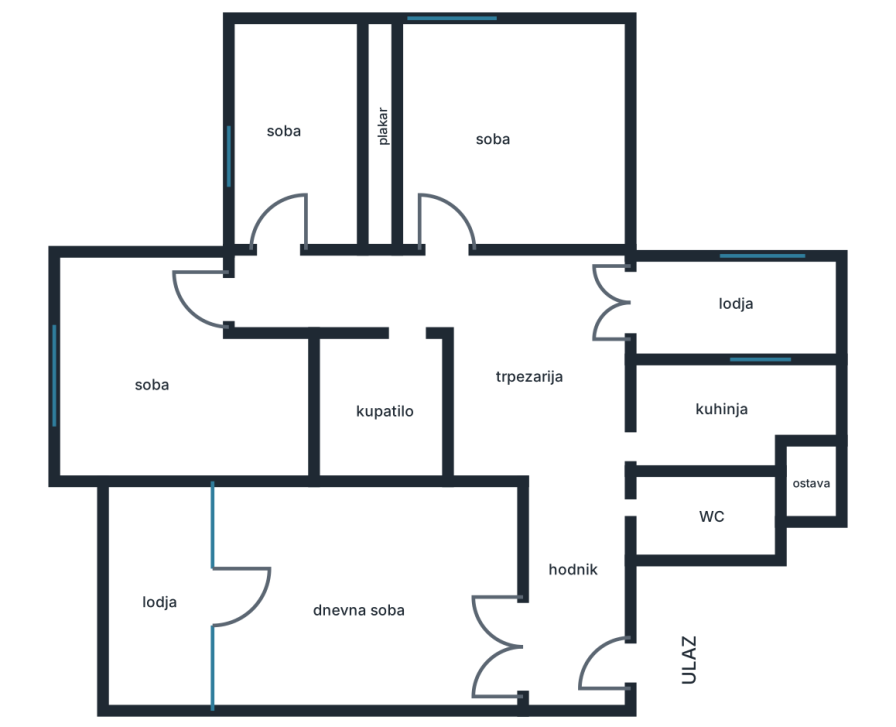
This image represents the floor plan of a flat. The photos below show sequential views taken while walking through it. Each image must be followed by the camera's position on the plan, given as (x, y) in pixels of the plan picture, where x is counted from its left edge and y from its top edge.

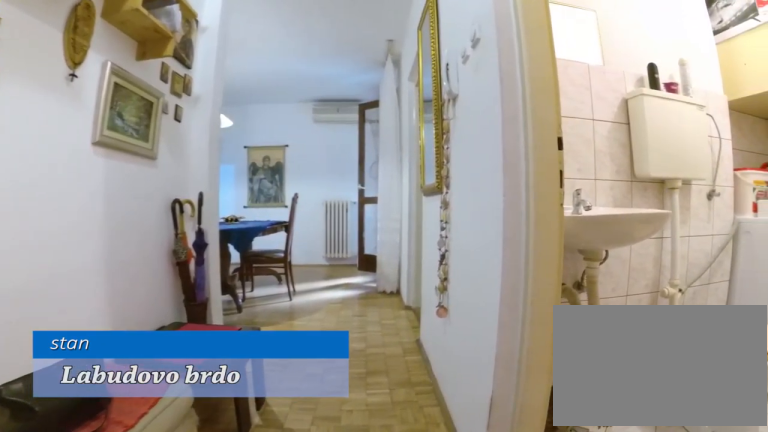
(578, 584)
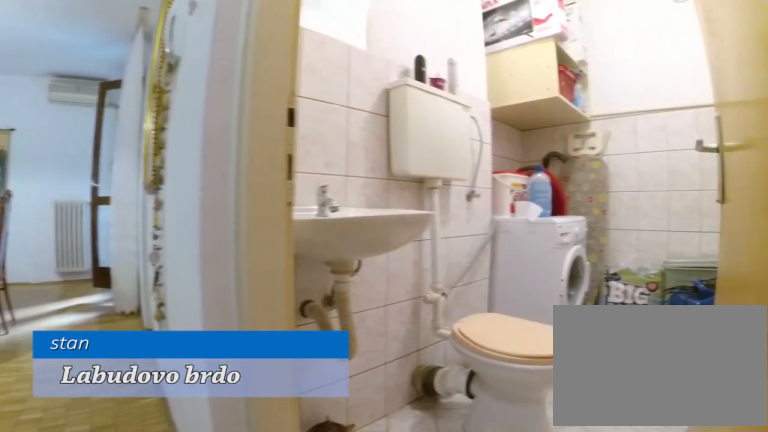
(585, 568)
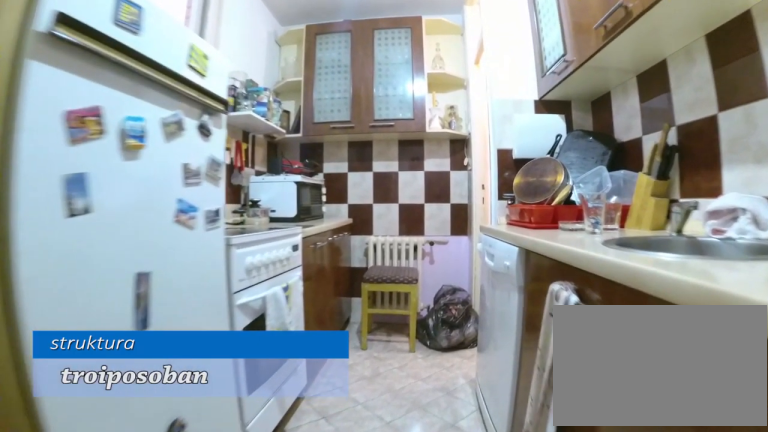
(614, 439)
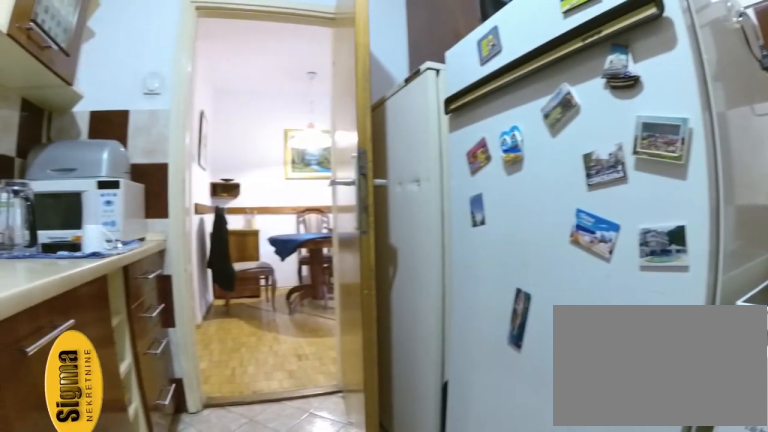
(804, 433)
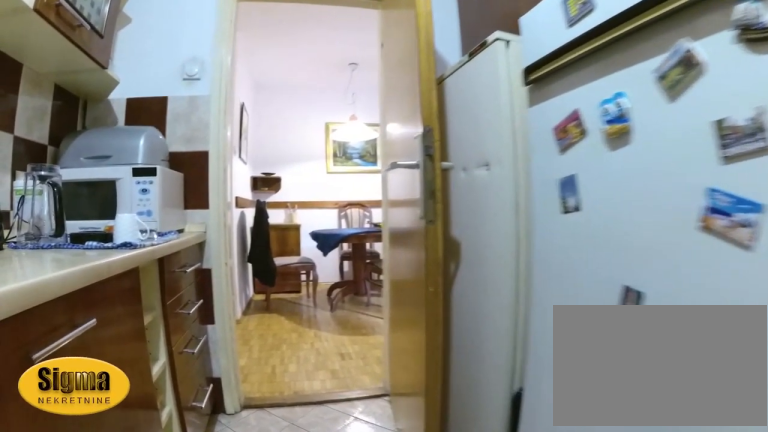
(788, 421)
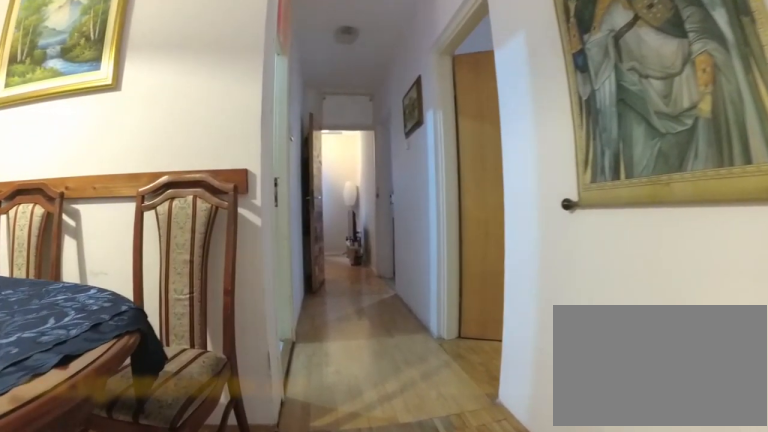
(608, 328)
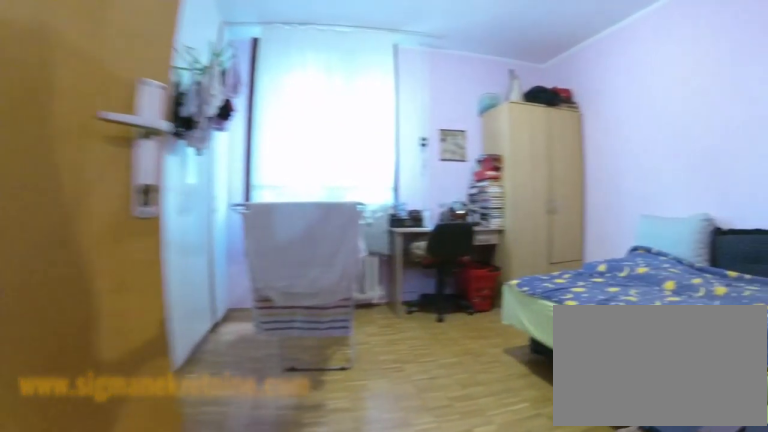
(453, 302)
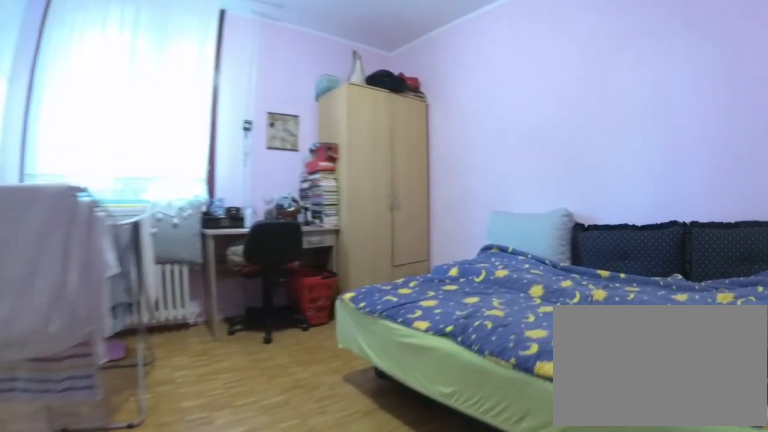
(456, 273)
